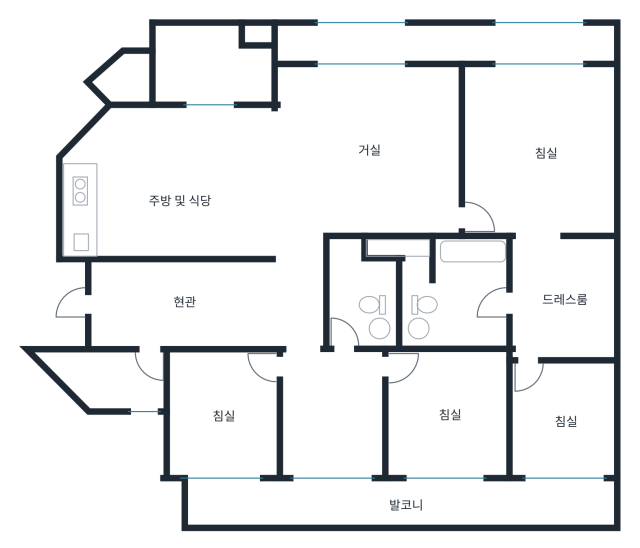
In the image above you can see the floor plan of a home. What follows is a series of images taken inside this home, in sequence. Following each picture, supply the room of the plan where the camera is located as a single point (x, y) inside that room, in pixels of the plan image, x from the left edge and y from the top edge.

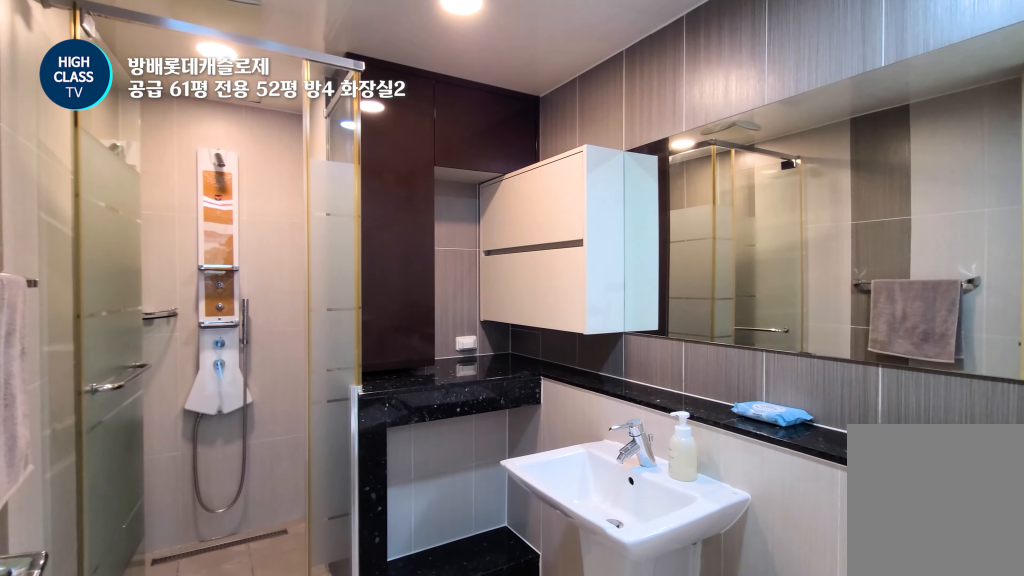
(360, 292)
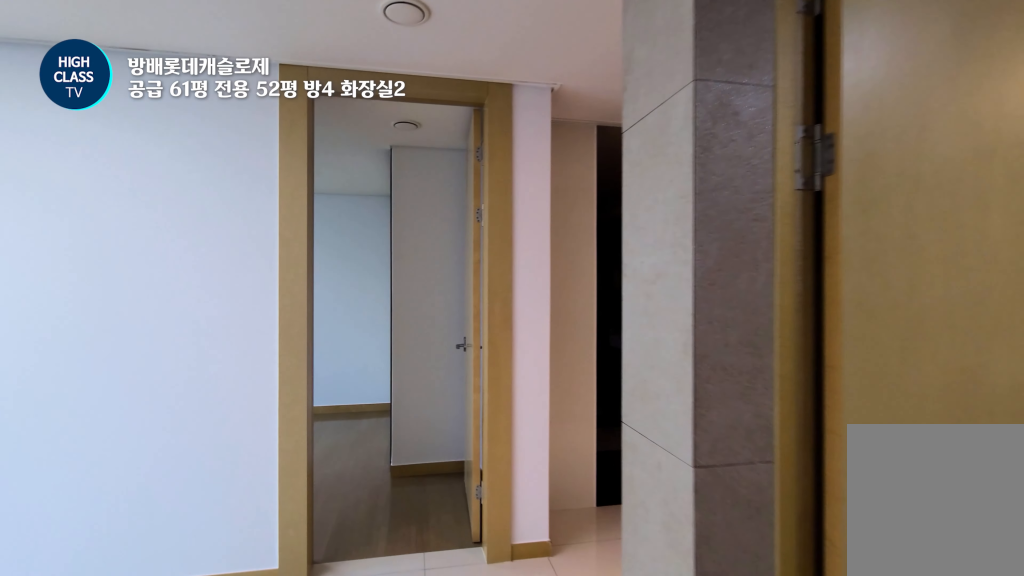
(332, 424)
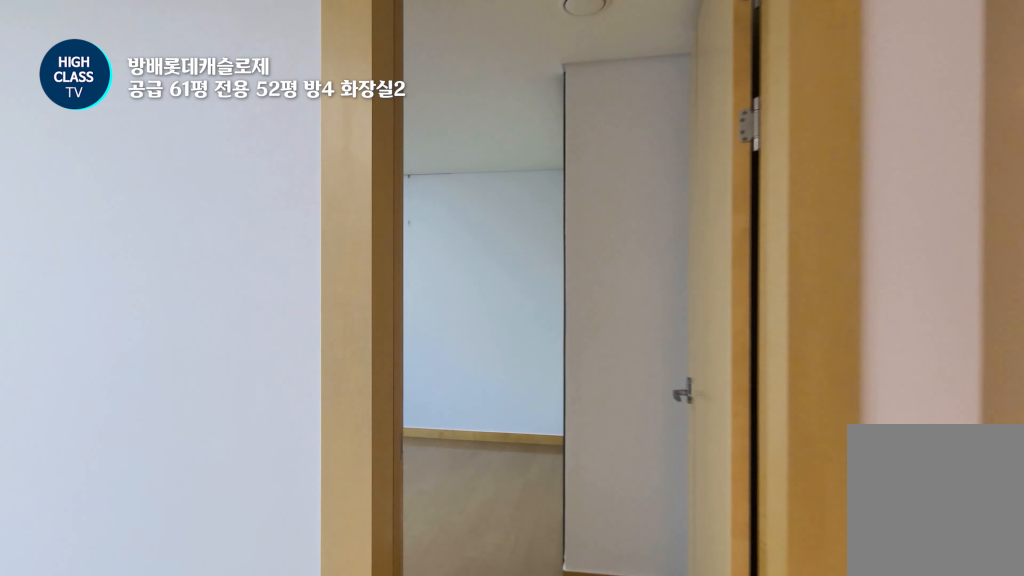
(332, 424)
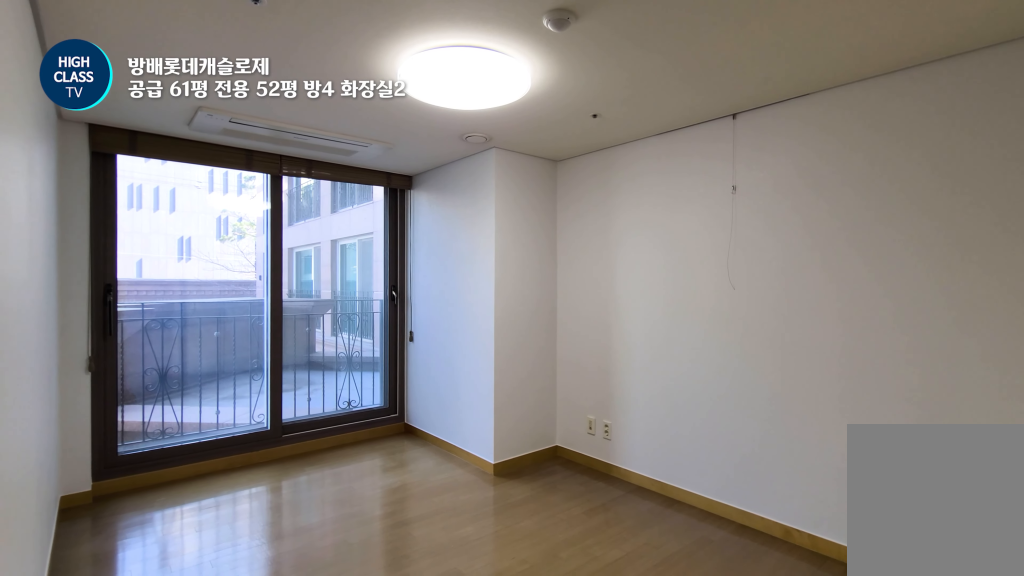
(226, 435)
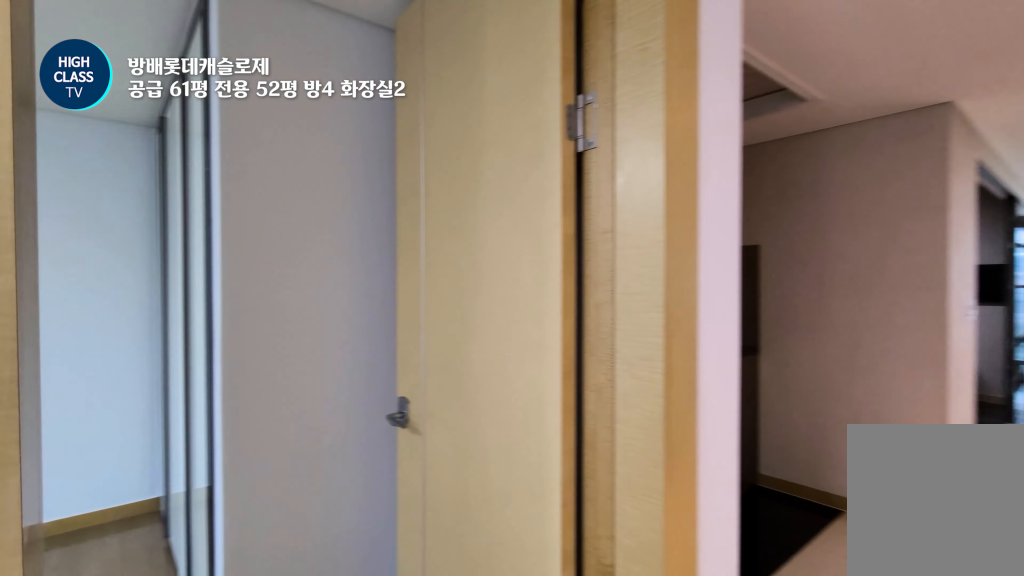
(332, 415)
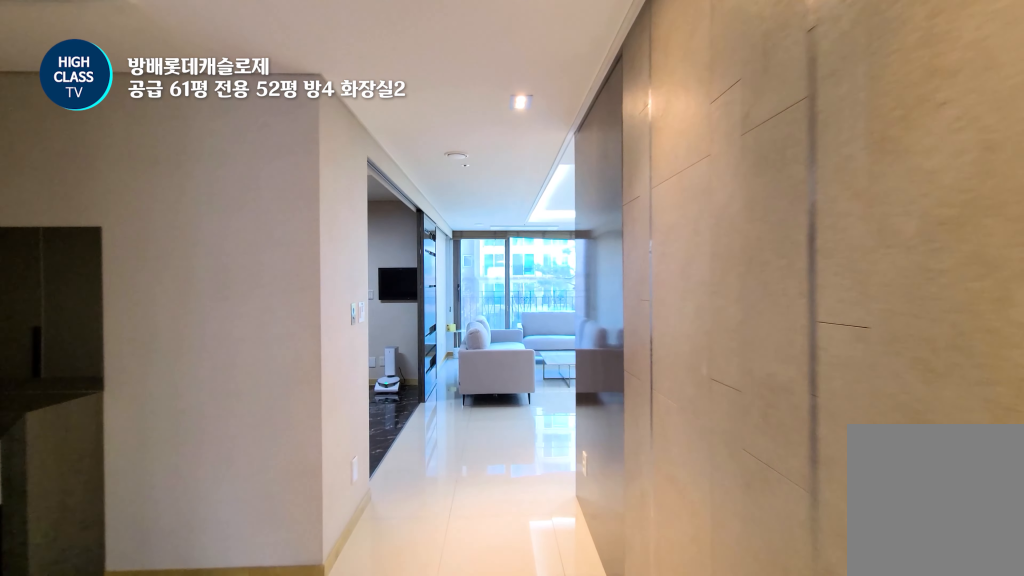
(299, 291)
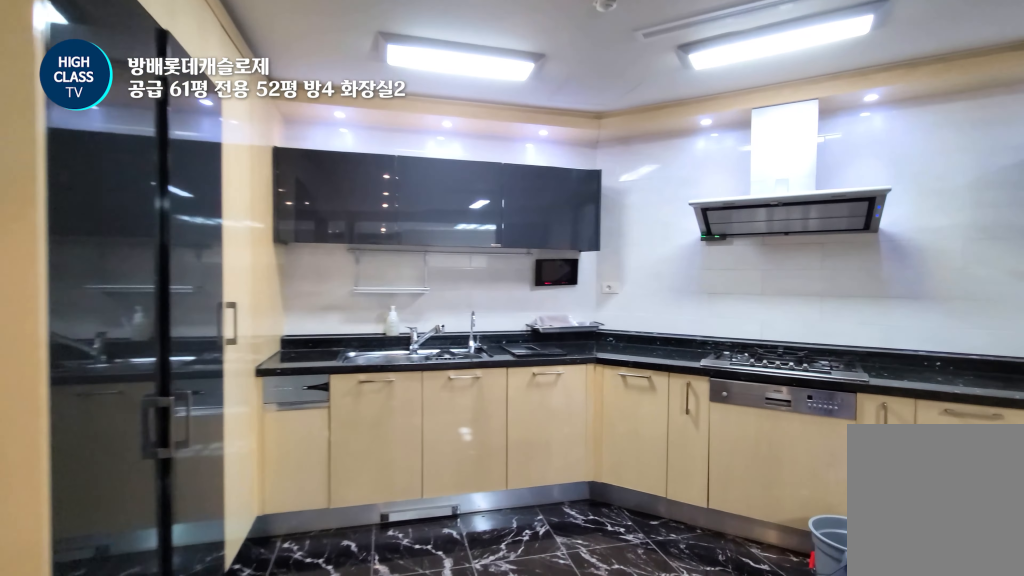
(174, 180)
